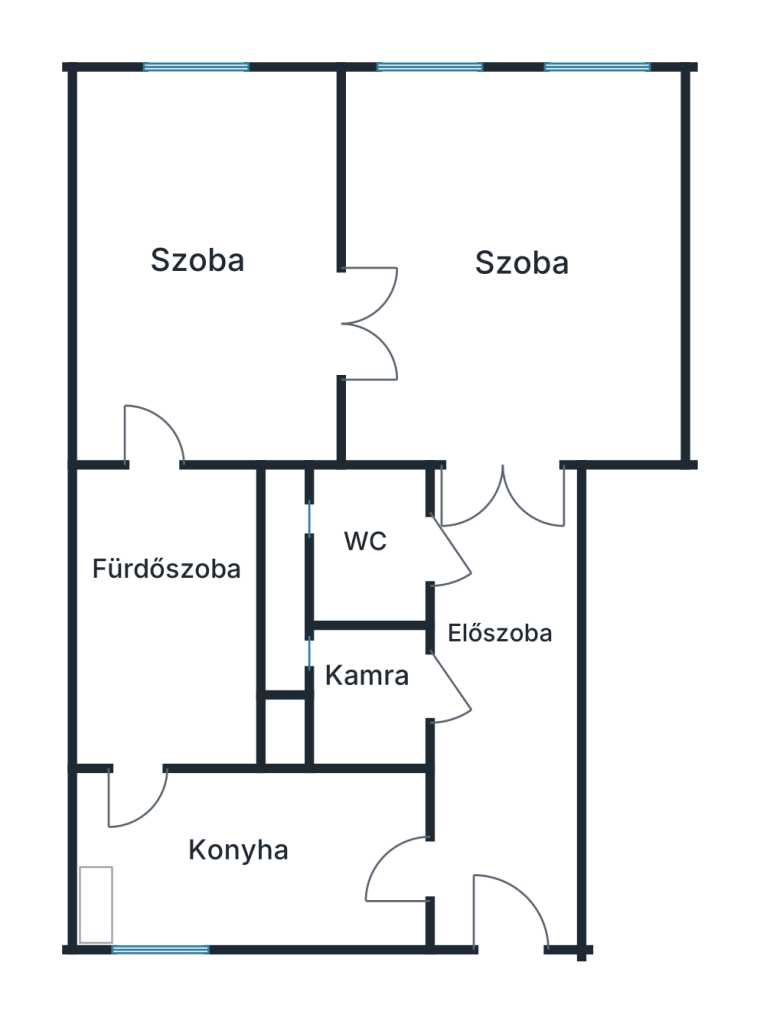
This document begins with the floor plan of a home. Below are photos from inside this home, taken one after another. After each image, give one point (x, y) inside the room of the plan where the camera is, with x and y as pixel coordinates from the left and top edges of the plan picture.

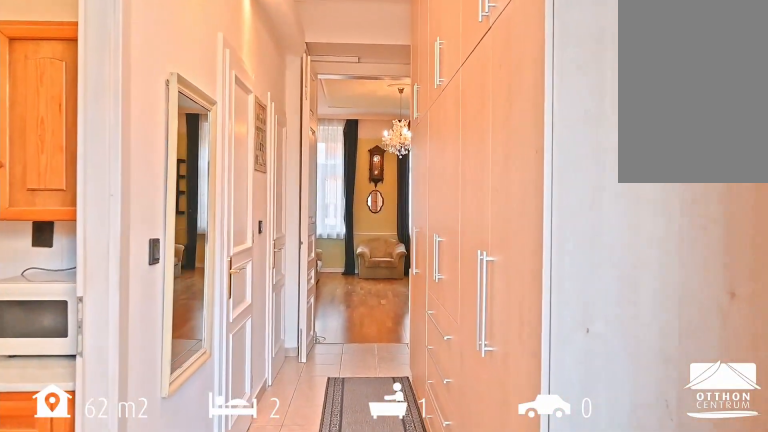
(503, 709)
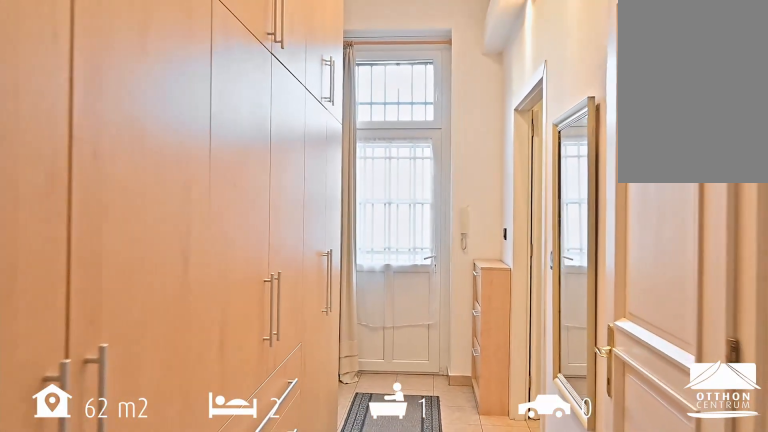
(503, 709)
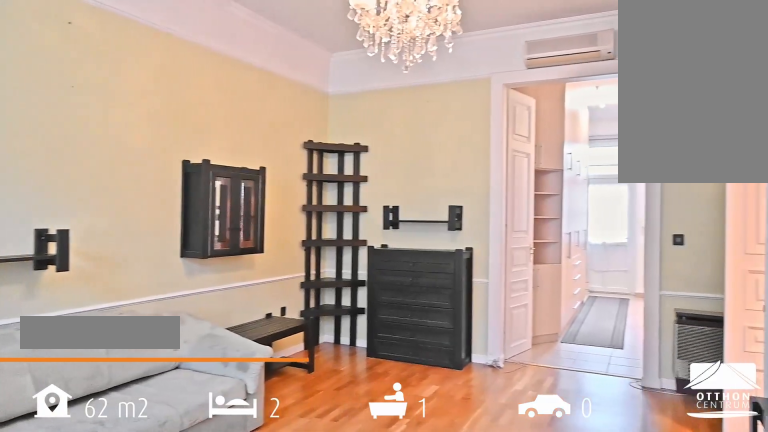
(510, 270)
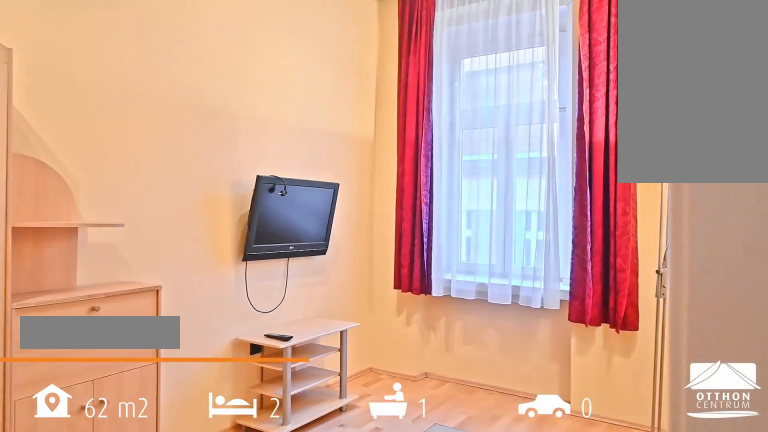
(208, 269)
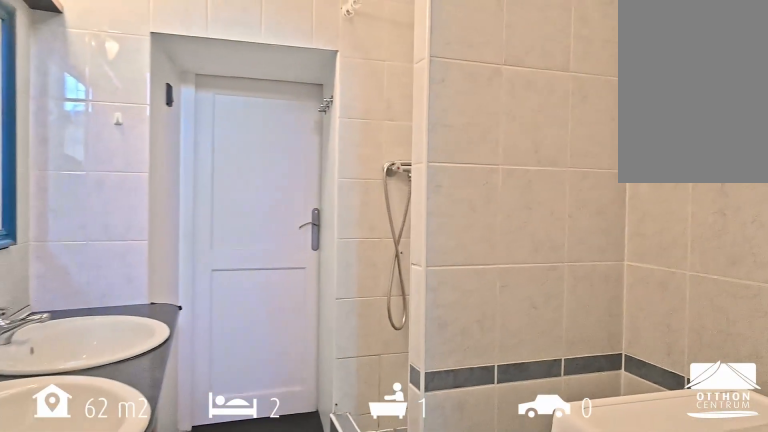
(168, 624)
